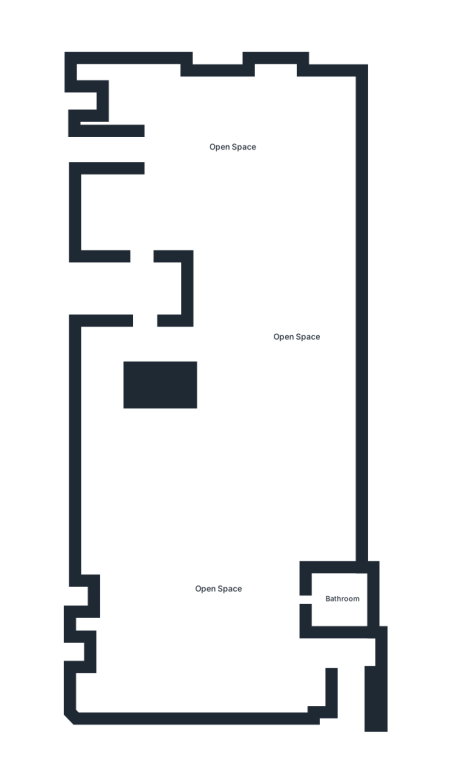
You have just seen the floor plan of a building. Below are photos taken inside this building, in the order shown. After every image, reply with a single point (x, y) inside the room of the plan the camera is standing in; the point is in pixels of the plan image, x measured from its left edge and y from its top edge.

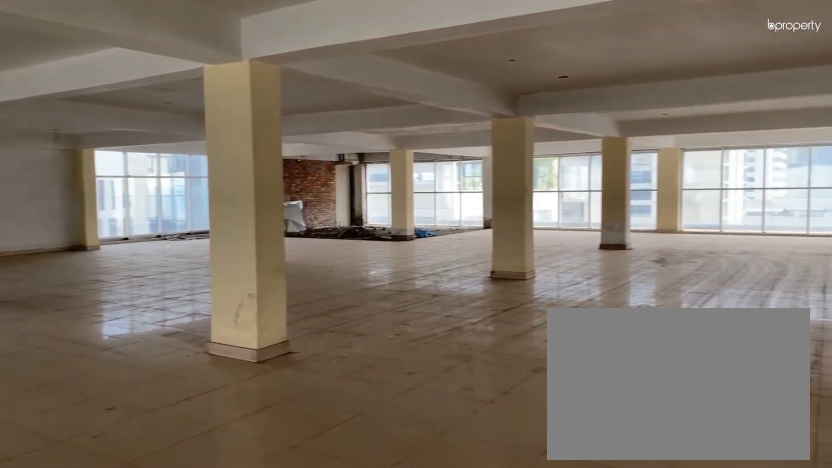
(234, 147)
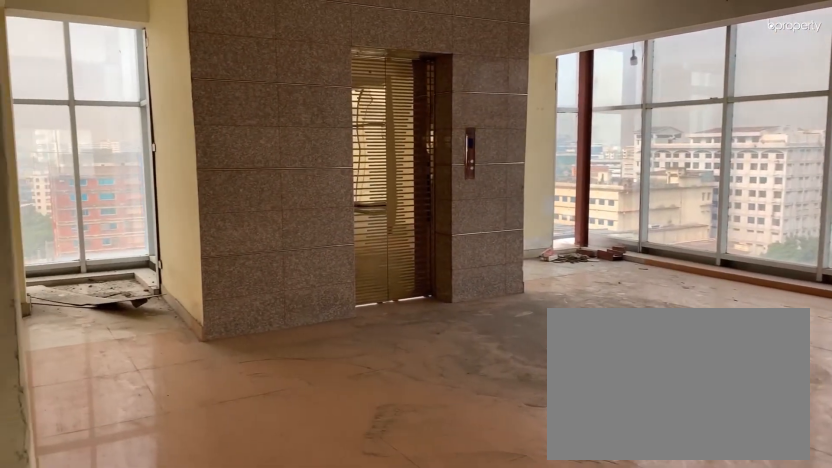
(234, 147)
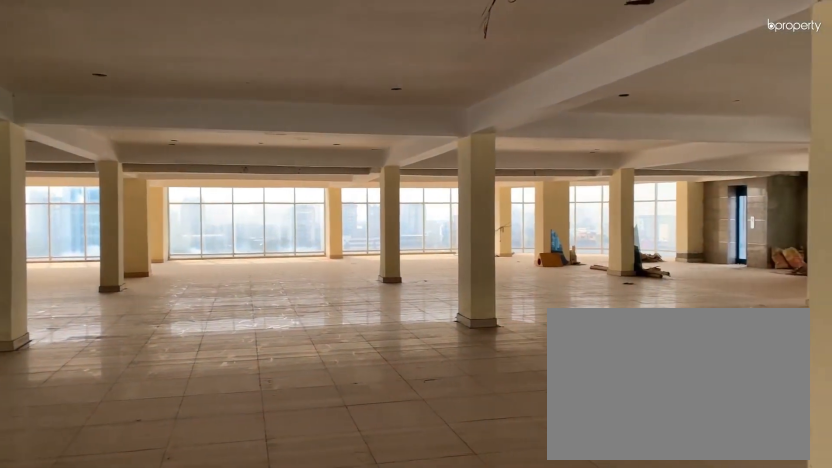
(295, 337)
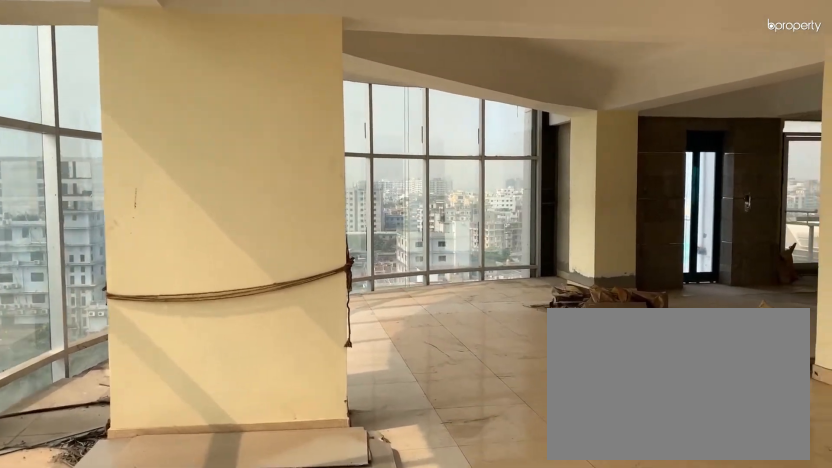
(217, 589)
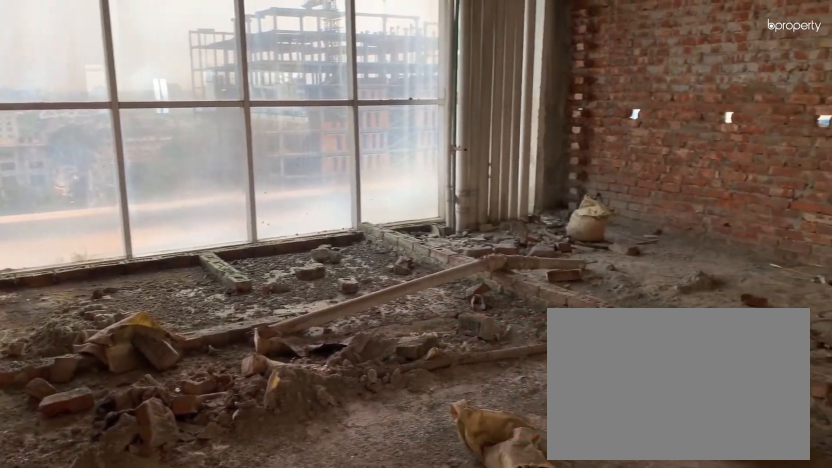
(342, 598)
